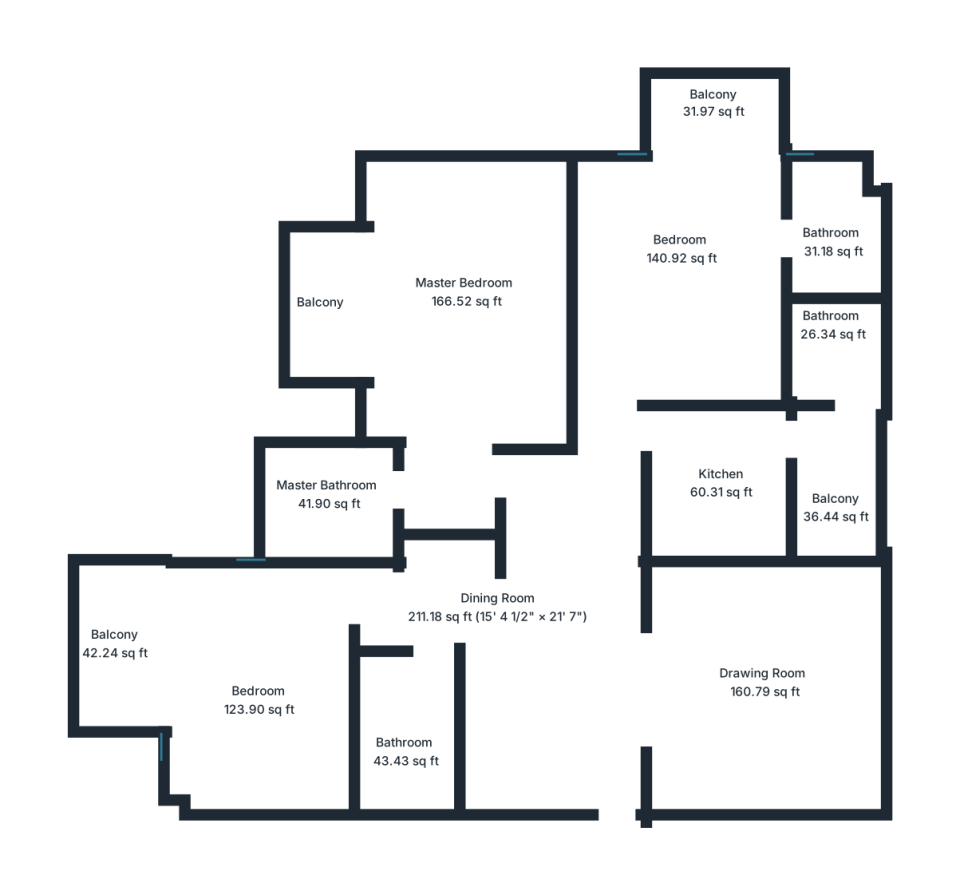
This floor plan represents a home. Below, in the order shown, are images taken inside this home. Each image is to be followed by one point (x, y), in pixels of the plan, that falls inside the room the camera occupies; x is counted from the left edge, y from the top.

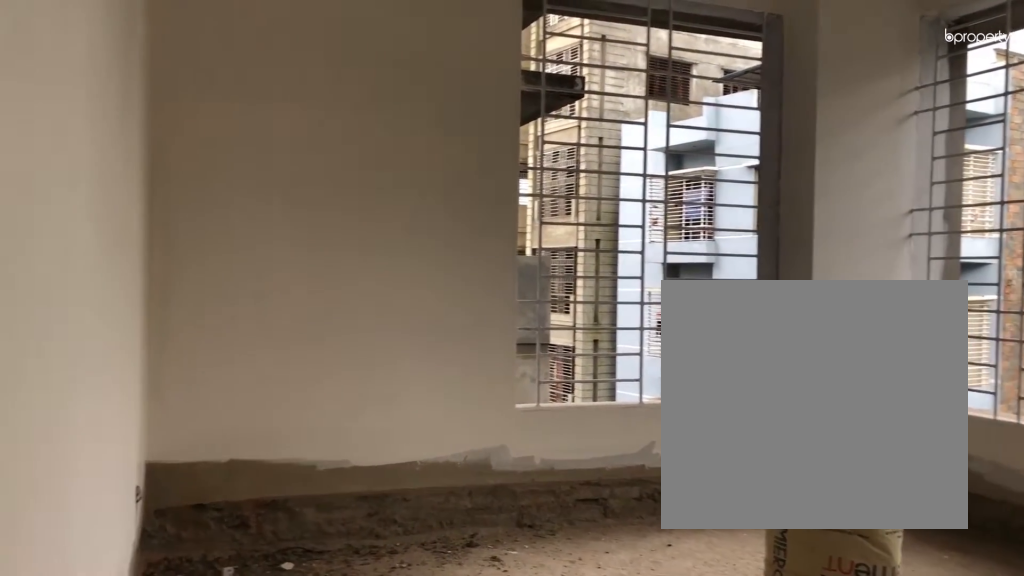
(260, 699)
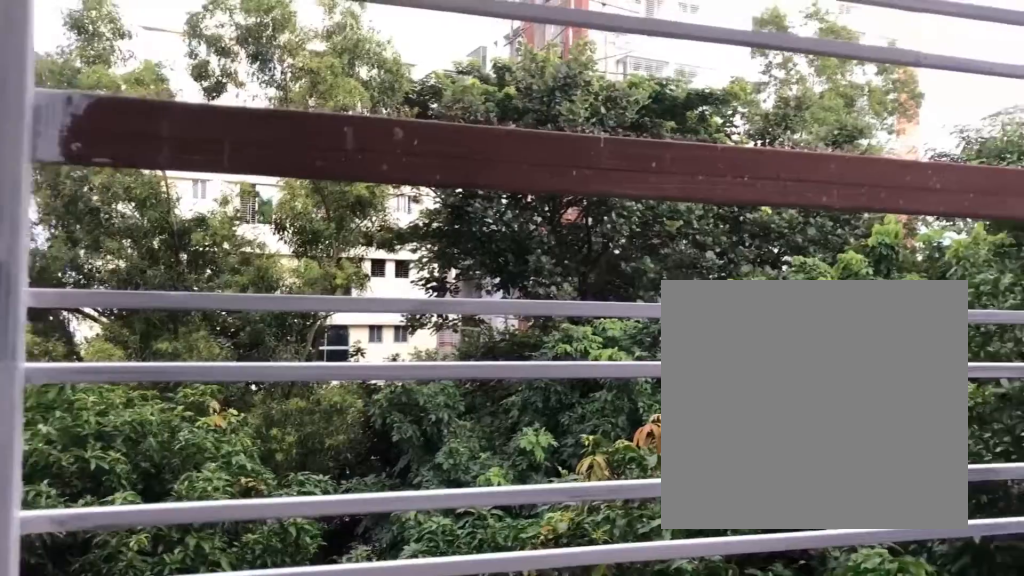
(118, 638)
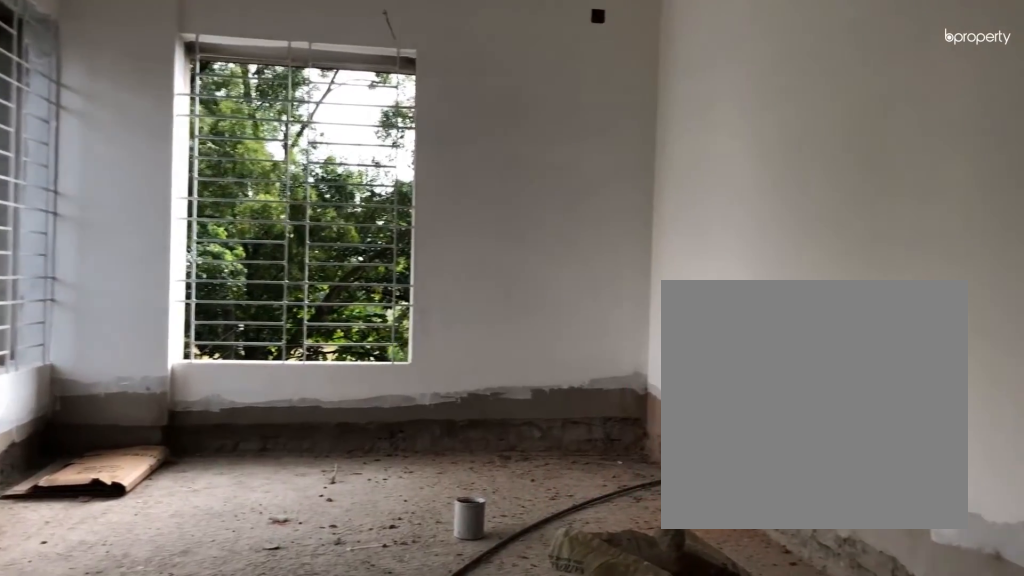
(468, 294)
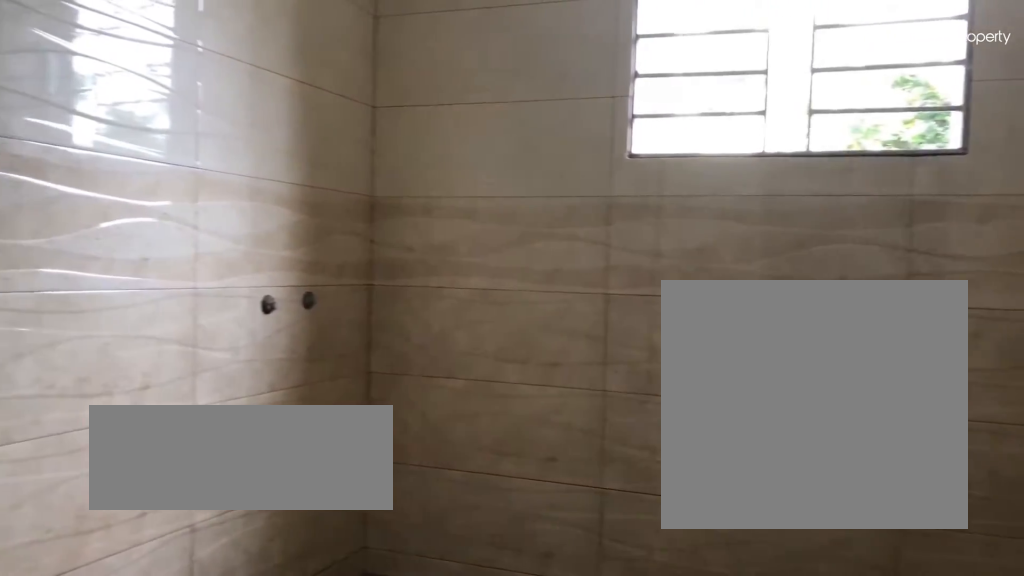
(333, 491)
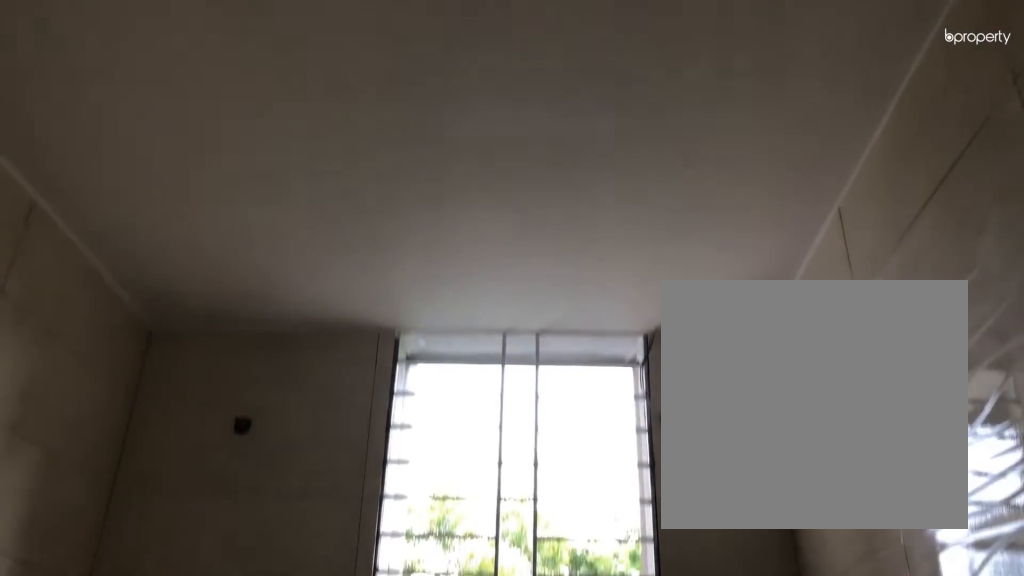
(334, 489)
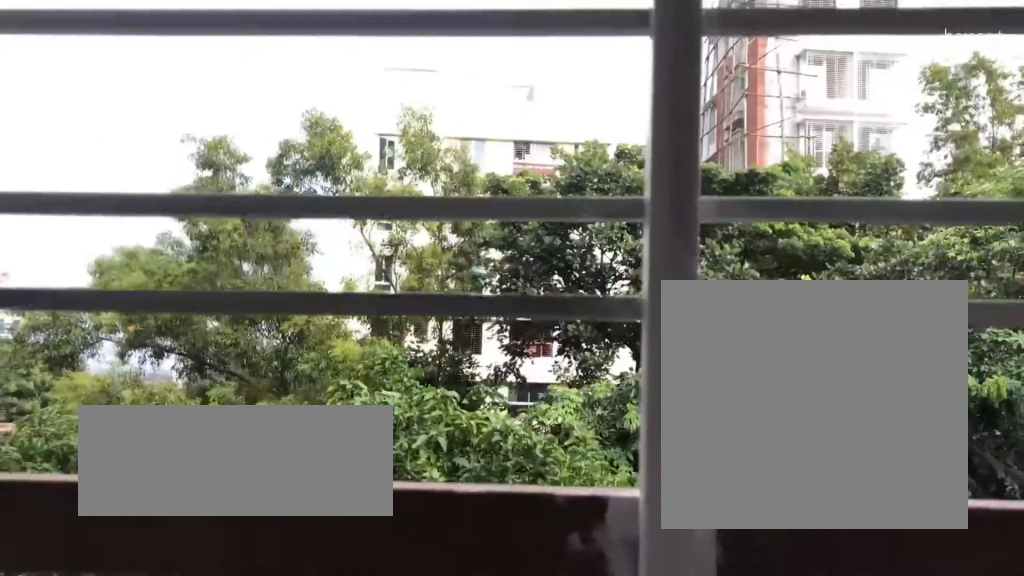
(320, 309)
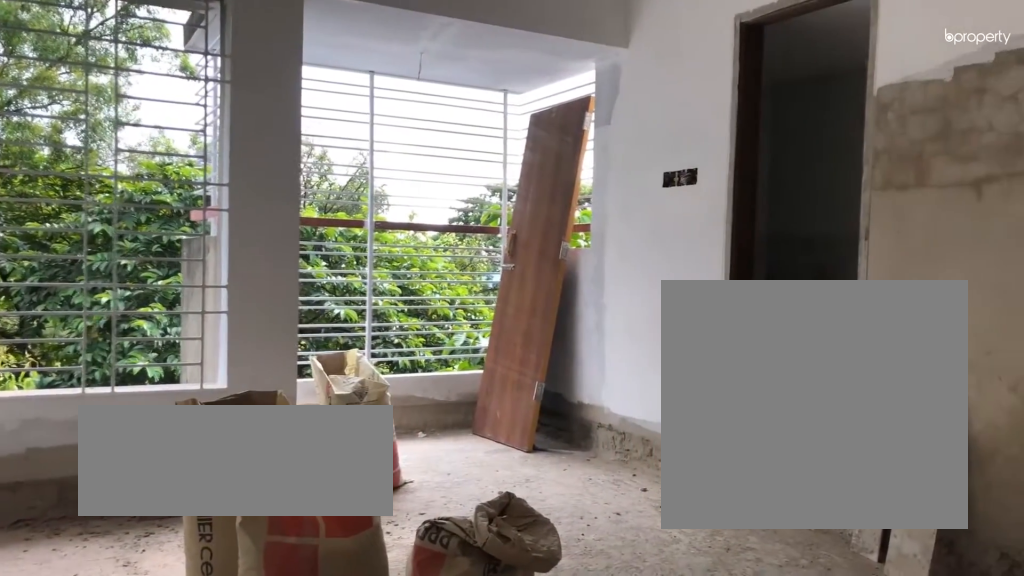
(681, 250)
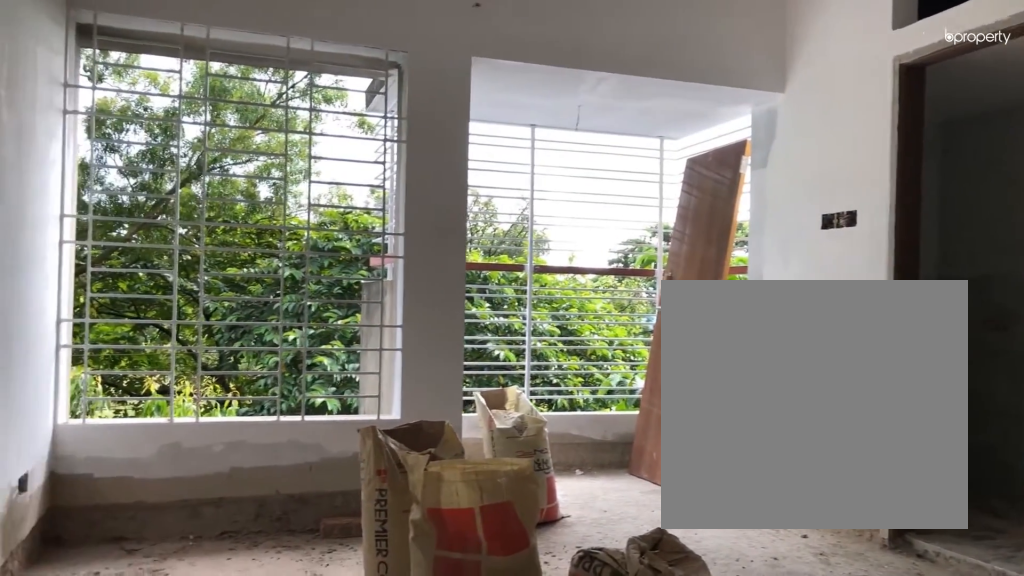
(681, 250)
